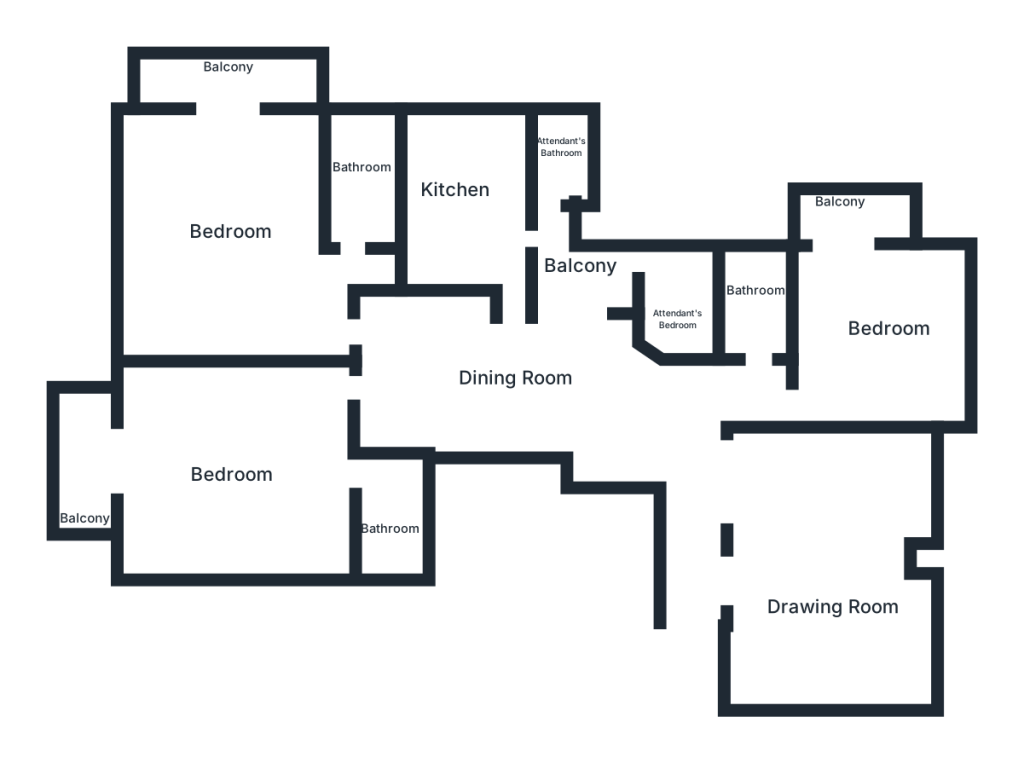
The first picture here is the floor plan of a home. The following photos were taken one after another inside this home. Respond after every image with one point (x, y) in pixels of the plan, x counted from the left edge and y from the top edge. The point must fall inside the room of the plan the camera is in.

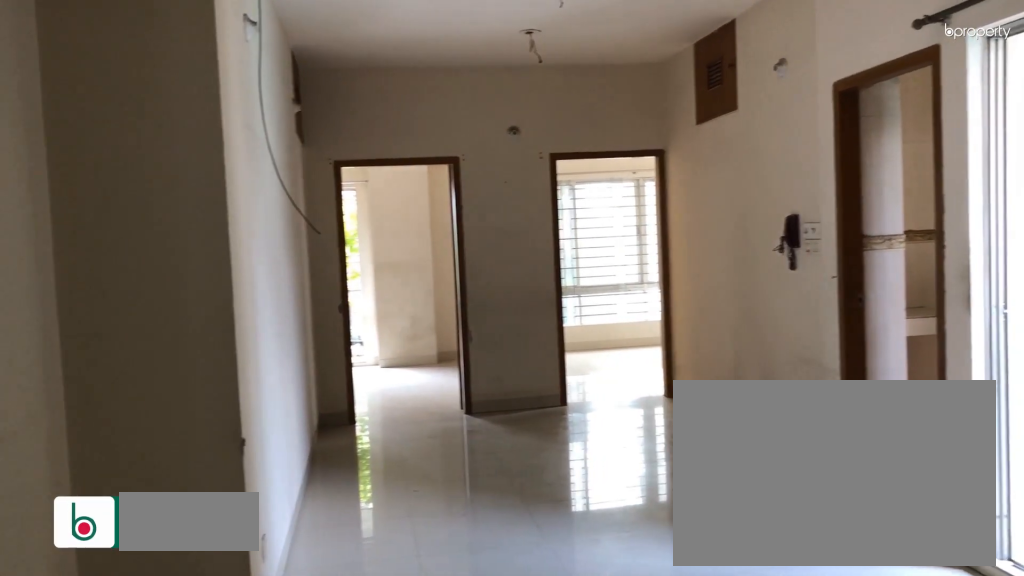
(500, 368)
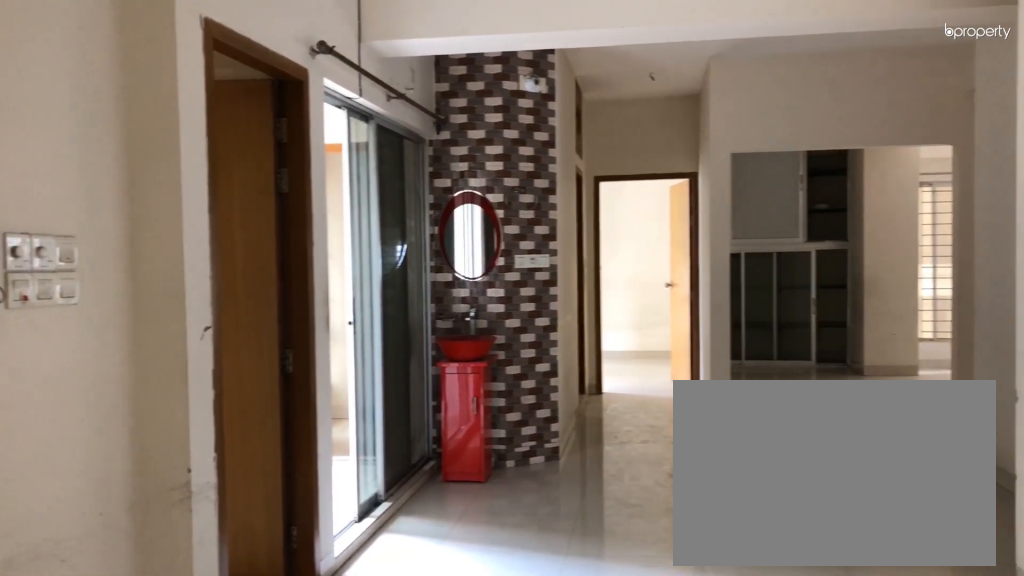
(499, 368)
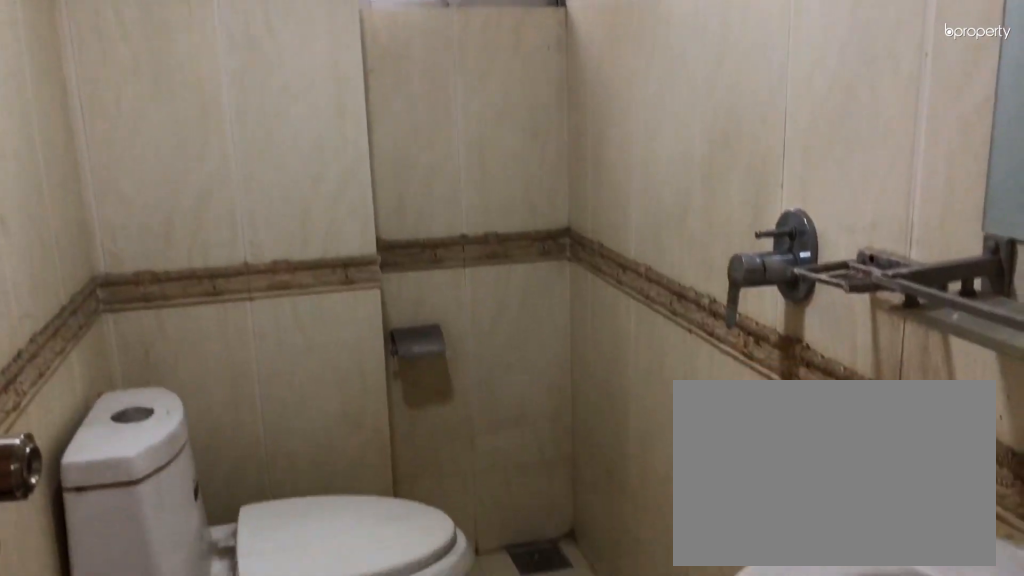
(758, 299)
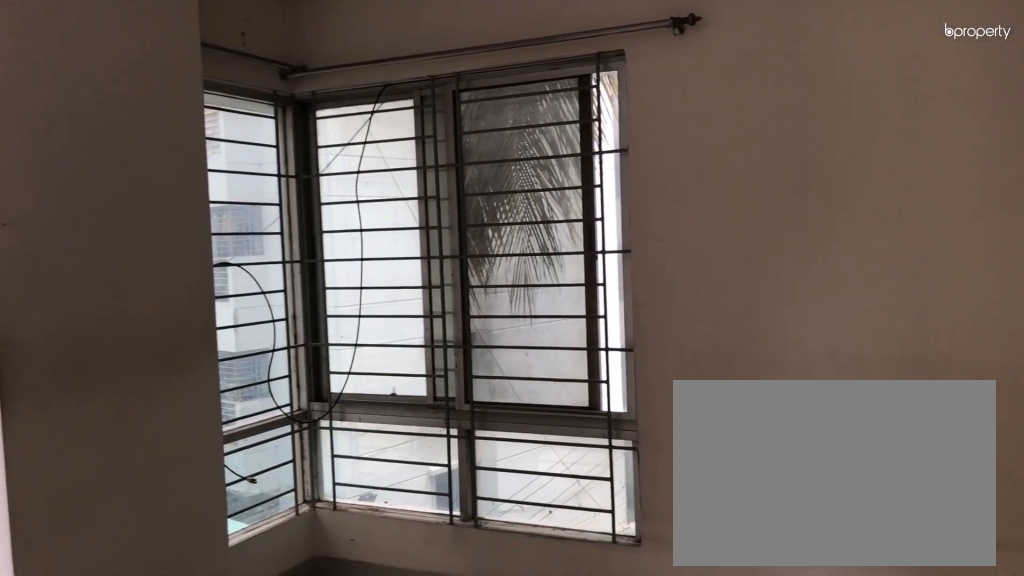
(878, 317)
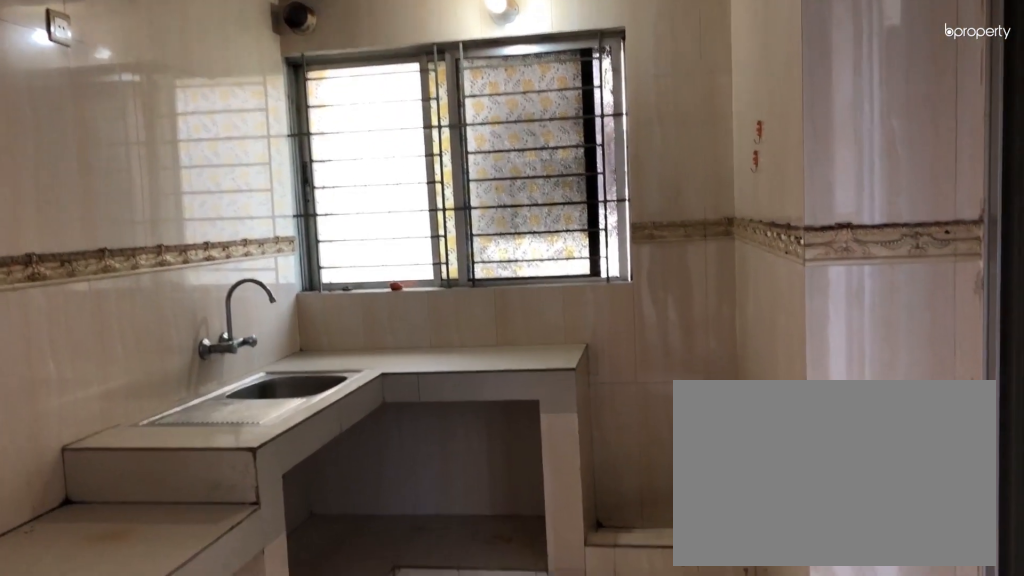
(453, 192)
